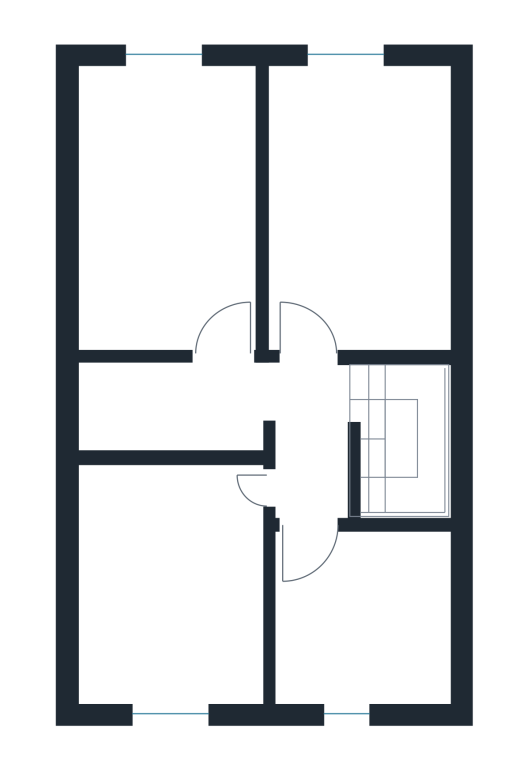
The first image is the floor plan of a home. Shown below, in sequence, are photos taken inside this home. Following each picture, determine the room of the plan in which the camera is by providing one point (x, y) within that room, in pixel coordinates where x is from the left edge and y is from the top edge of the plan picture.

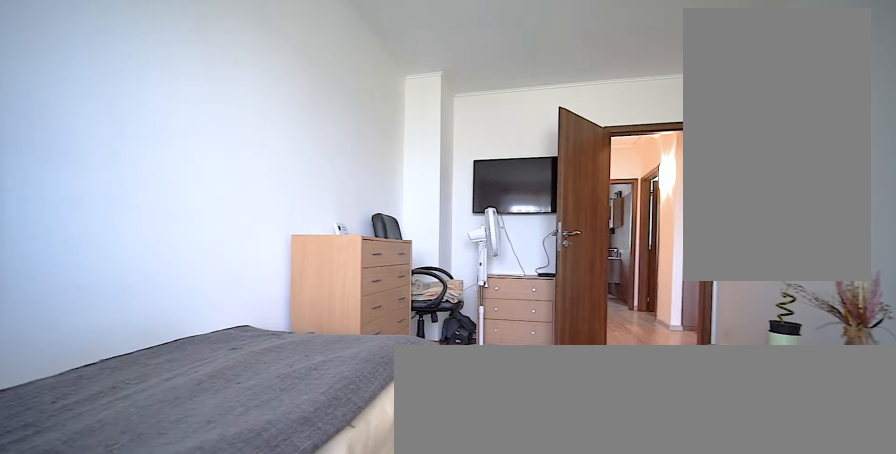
(365, 204)
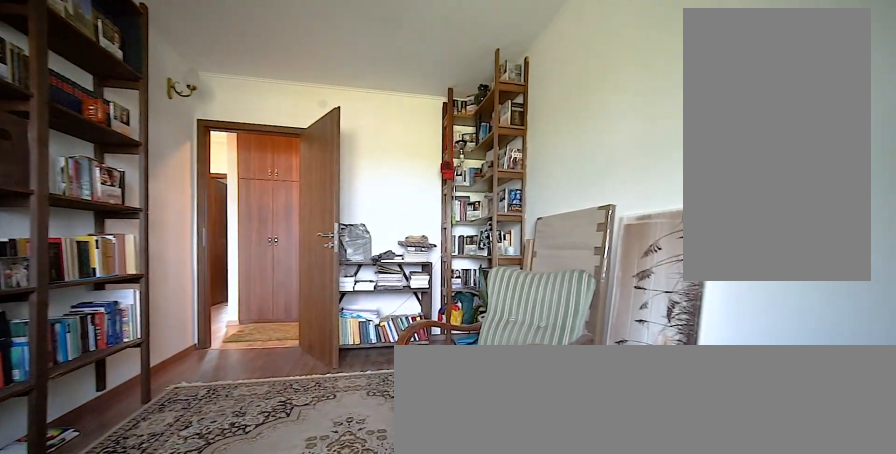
(164, 203)
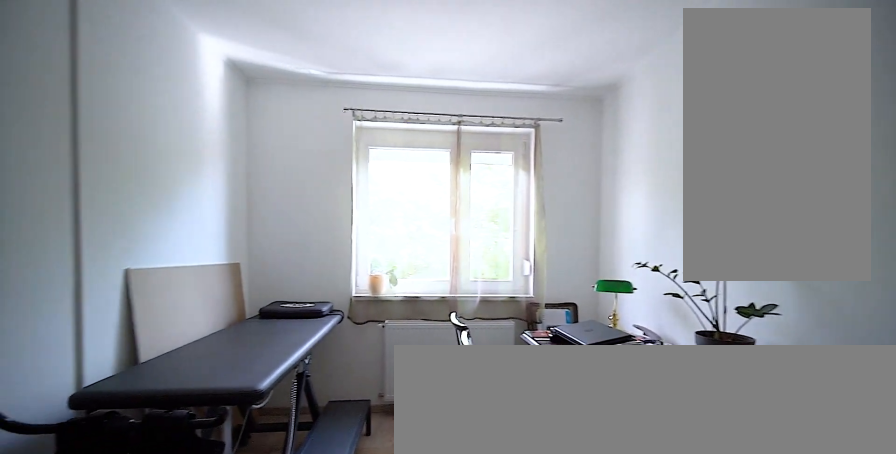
(165, 593)
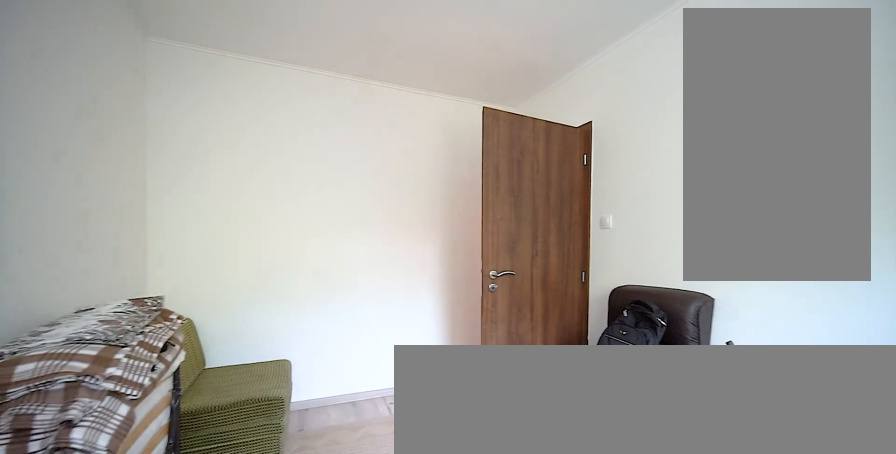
(165, 593)
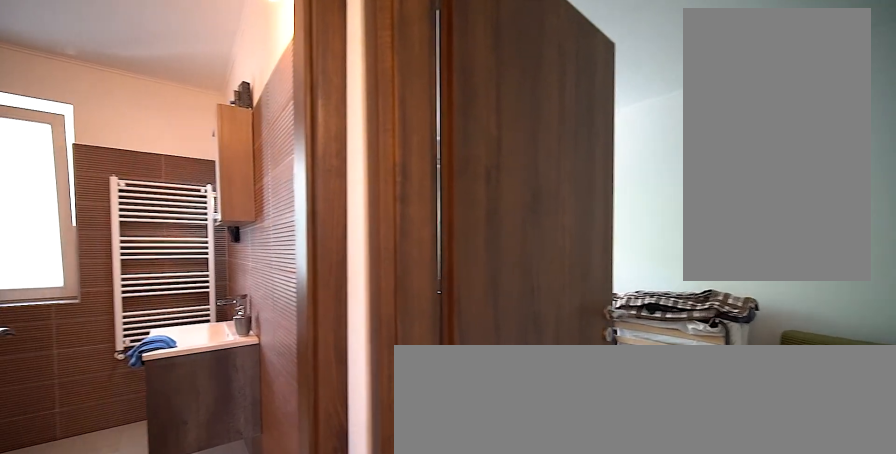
(363, 607)
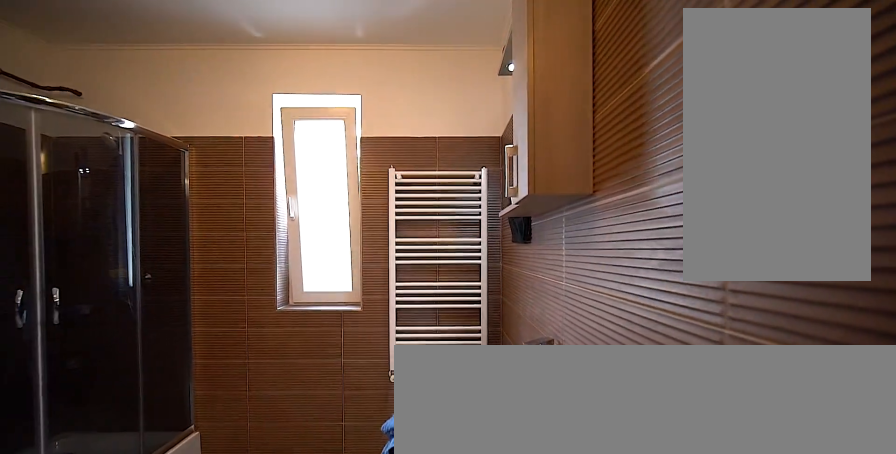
(363, 607)
